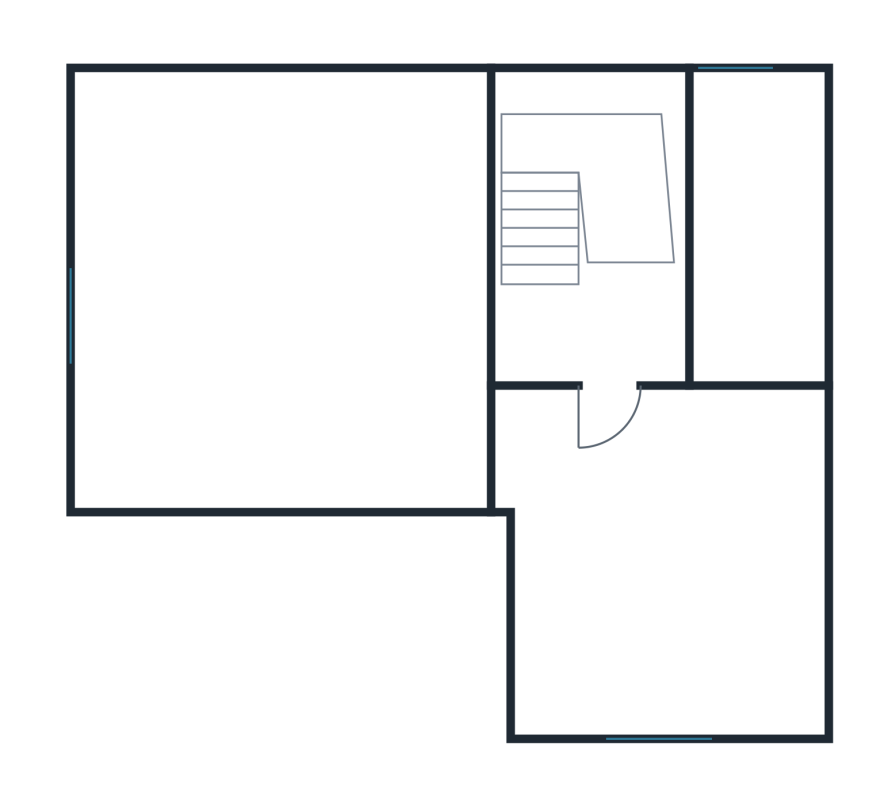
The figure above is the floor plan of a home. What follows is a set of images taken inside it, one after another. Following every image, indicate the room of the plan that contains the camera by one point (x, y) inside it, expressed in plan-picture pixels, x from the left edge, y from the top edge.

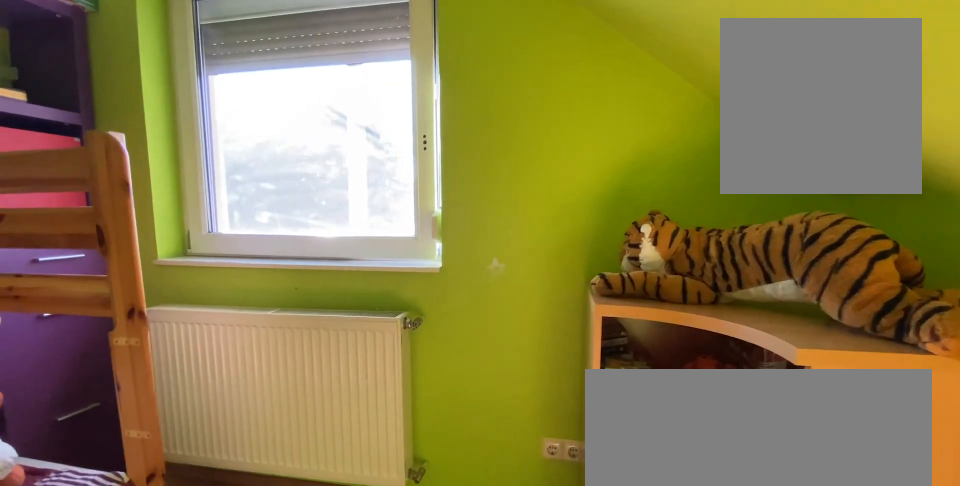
(643, 595)
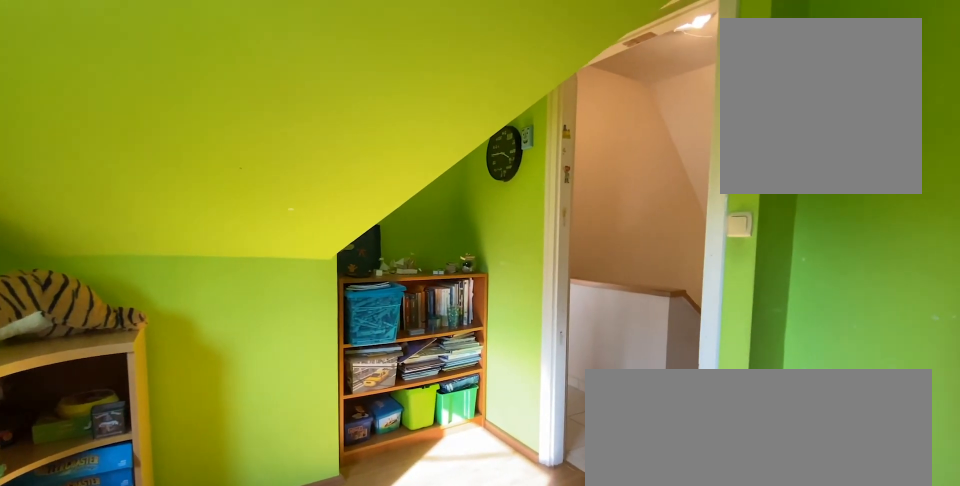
(643, 595)
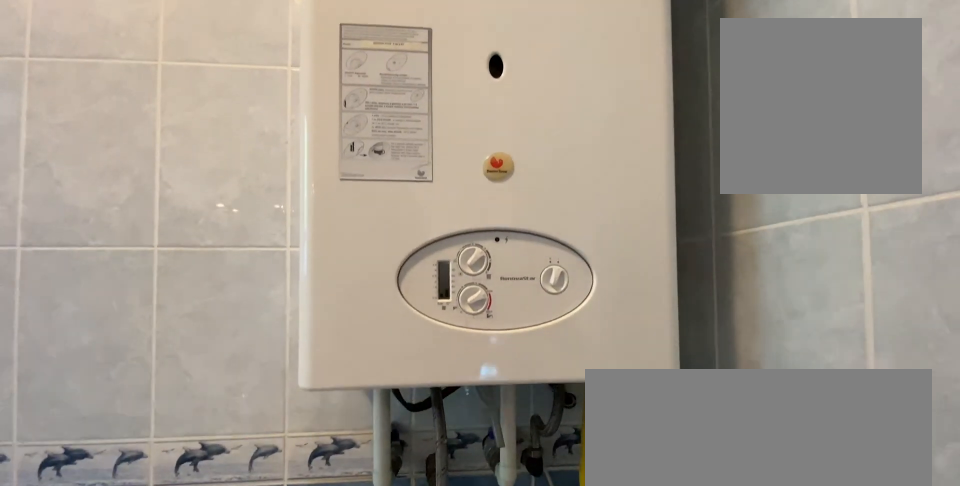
(740, 245)
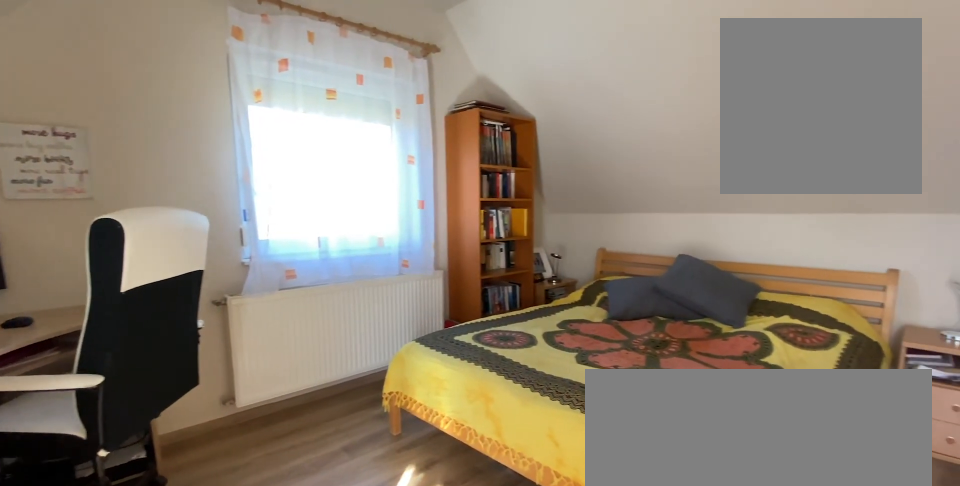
(281, 312)
